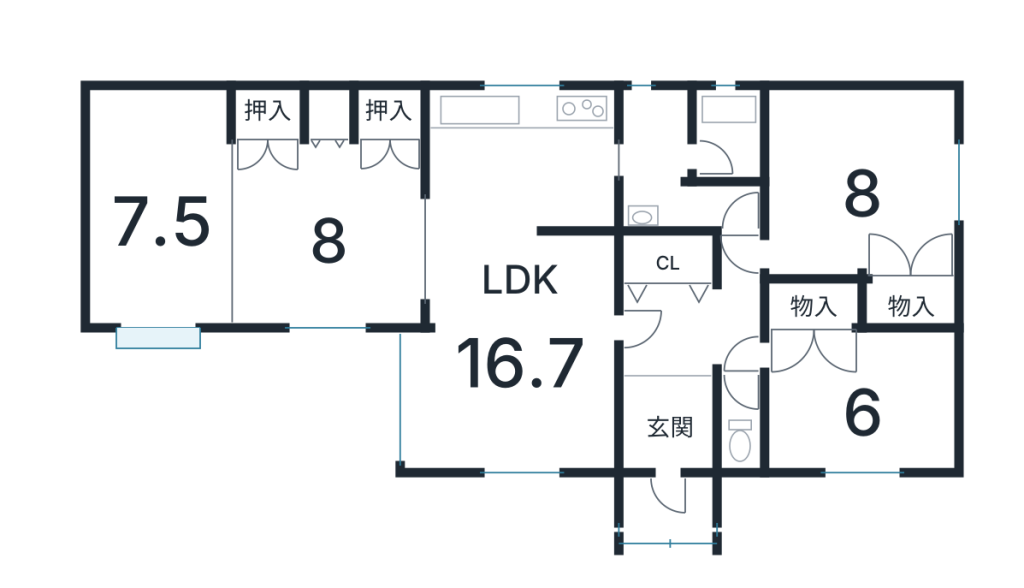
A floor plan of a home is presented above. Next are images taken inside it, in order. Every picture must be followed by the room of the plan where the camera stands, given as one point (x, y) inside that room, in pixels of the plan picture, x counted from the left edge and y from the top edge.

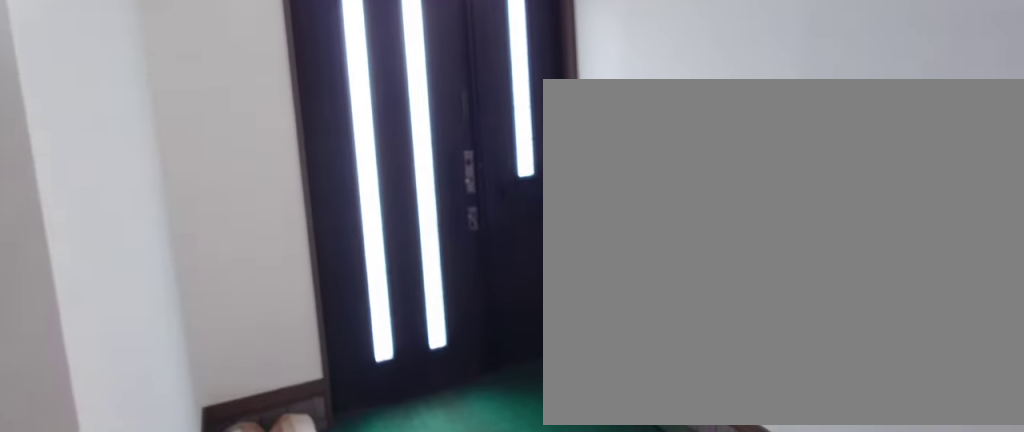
(654, 423)
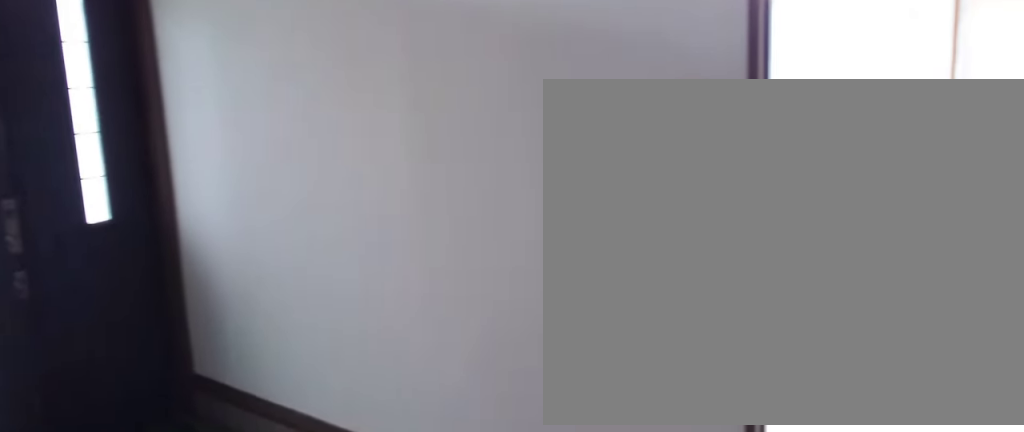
(654, 423)
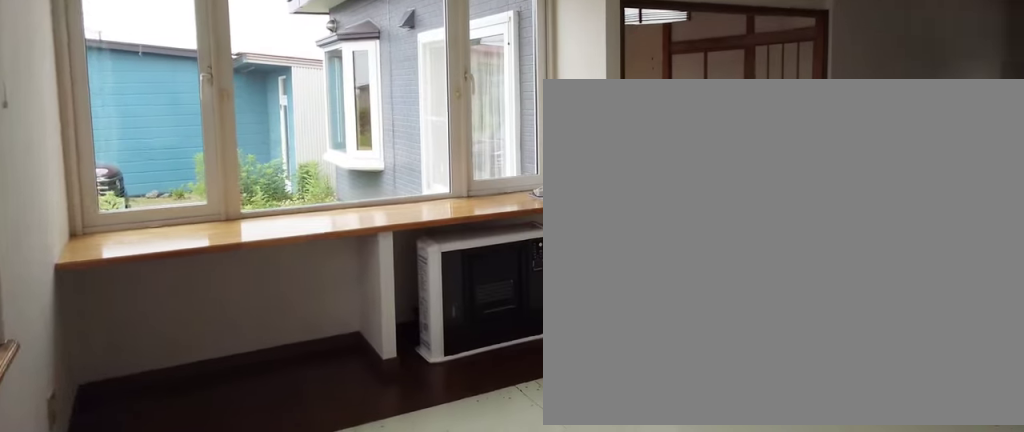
(522, 344)
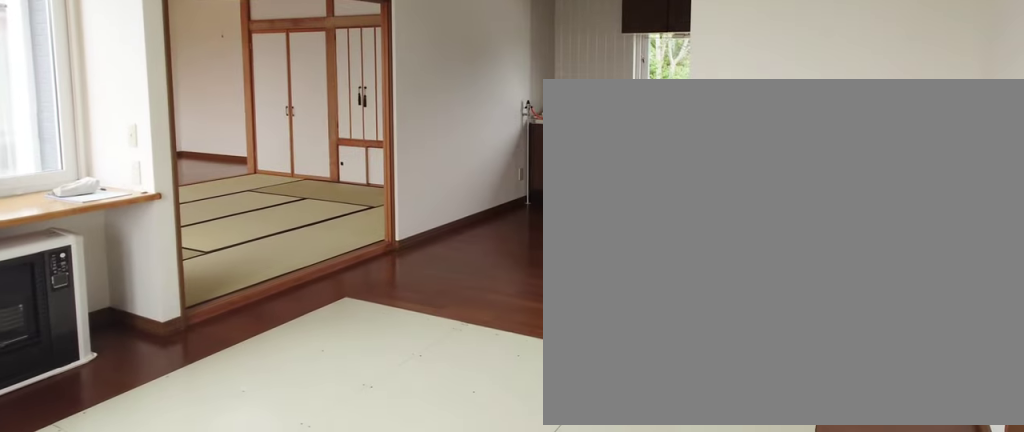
(522, 344)
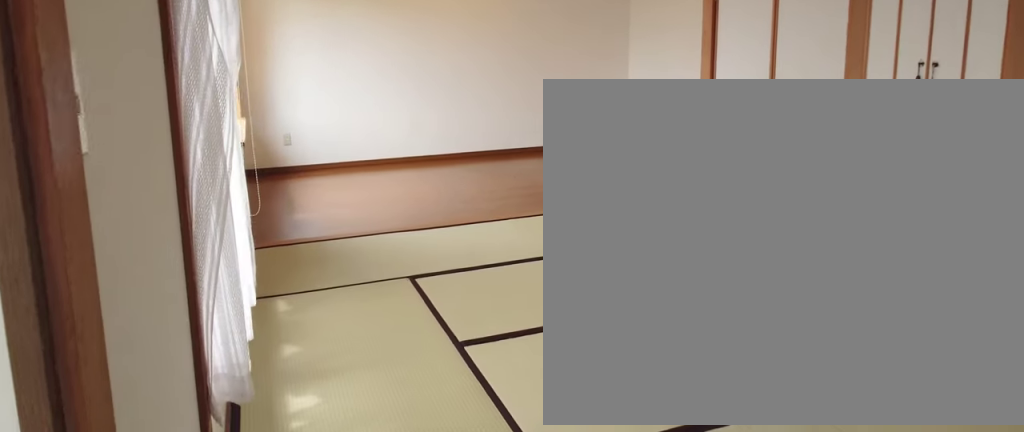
(328, 226)
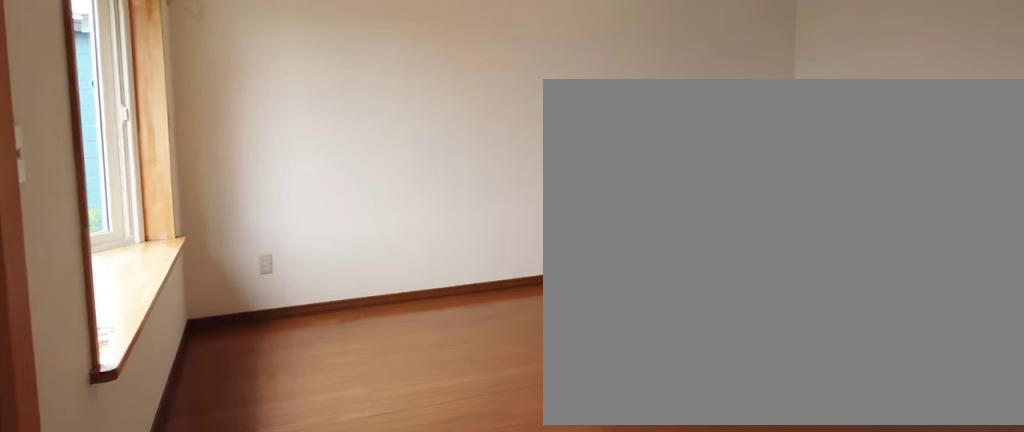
(151, 209)
